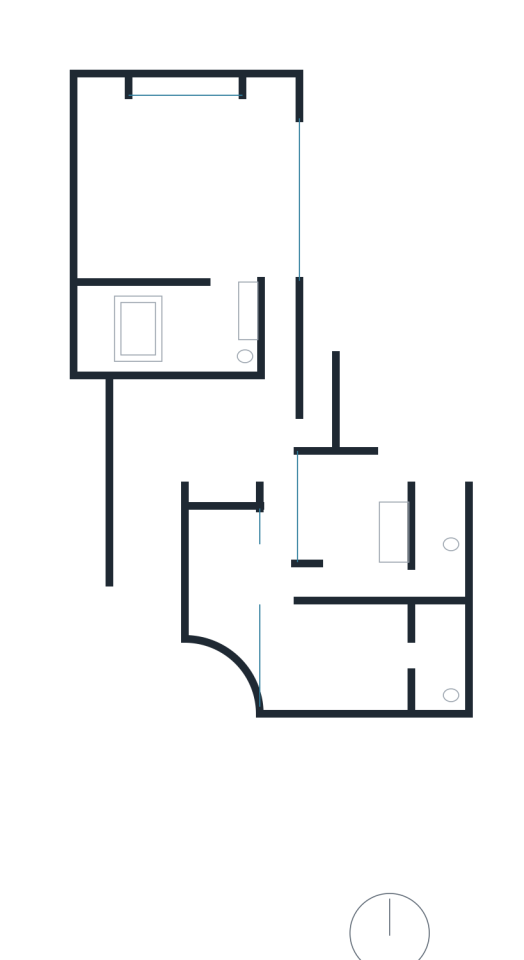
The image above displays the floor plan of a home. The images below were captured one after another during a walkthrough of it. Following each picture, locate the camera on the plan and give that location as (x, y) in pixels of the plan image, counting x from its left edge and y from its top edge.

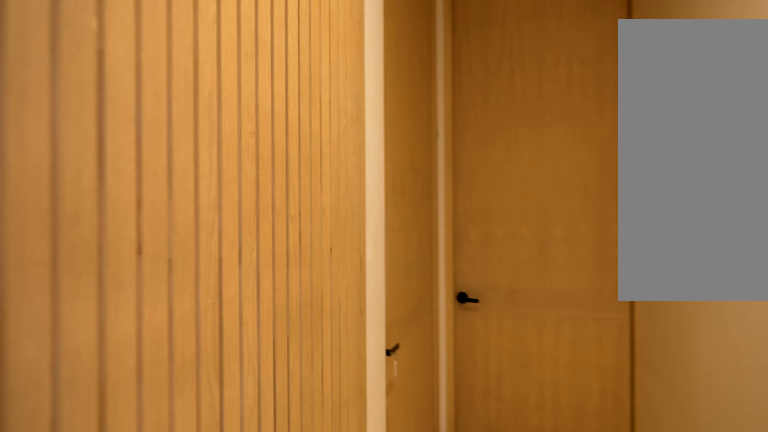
(276, 457)
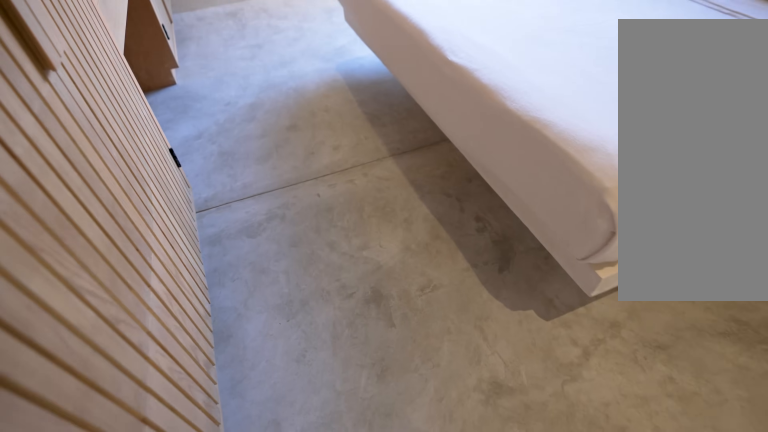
(290, 600)
